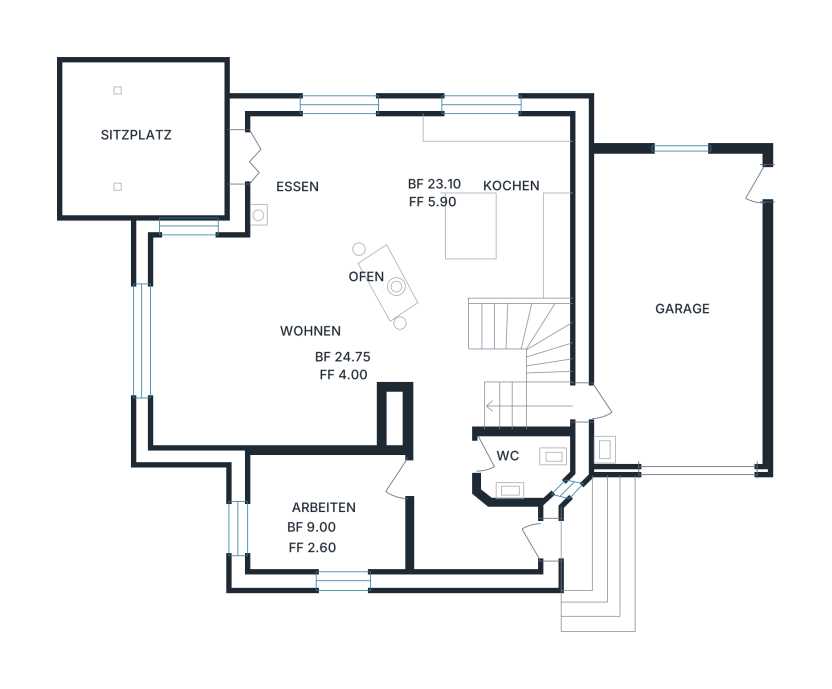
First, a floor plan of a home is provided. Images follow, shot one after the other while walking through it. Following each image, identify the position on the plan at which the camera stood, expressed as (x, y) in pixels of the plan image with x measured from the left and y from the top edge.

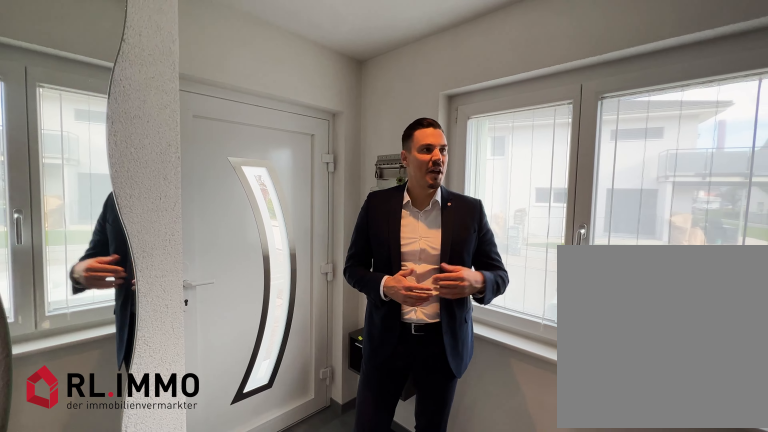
(542, 566)
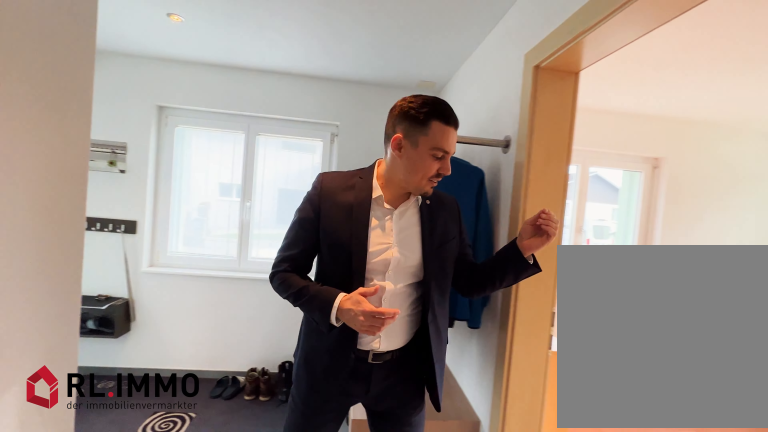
(464, 558)
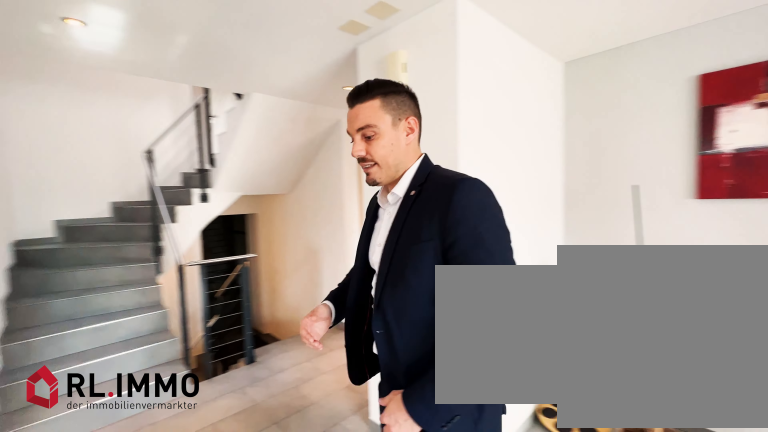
(339, 398)
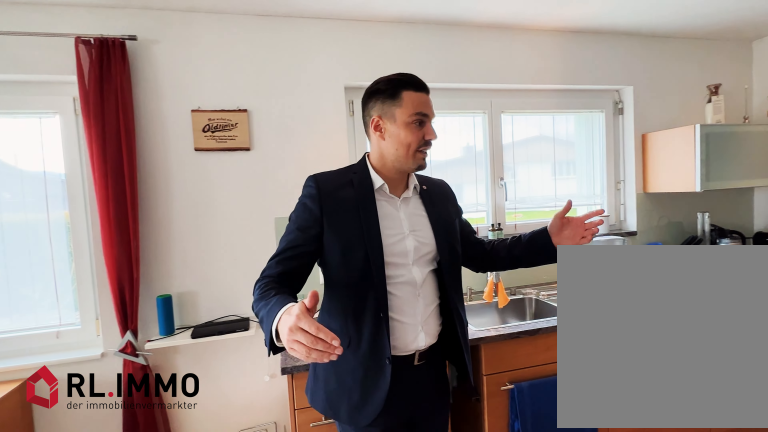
(428, 205)
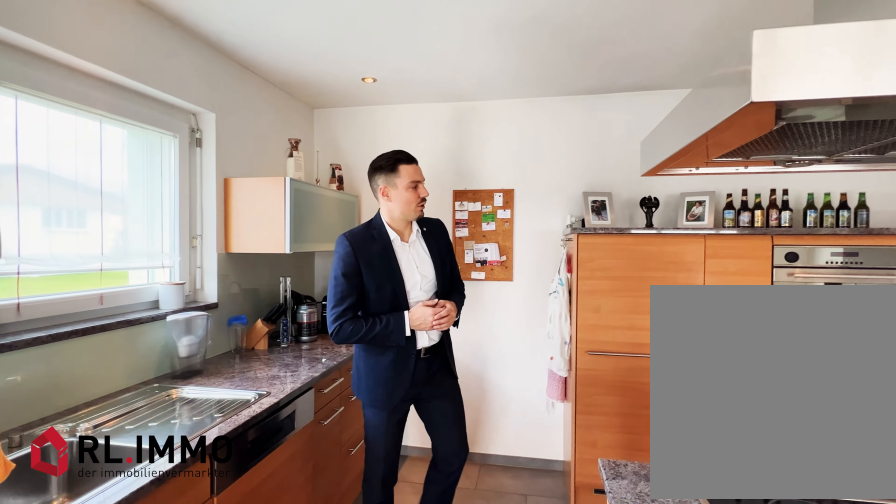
(507, 230)
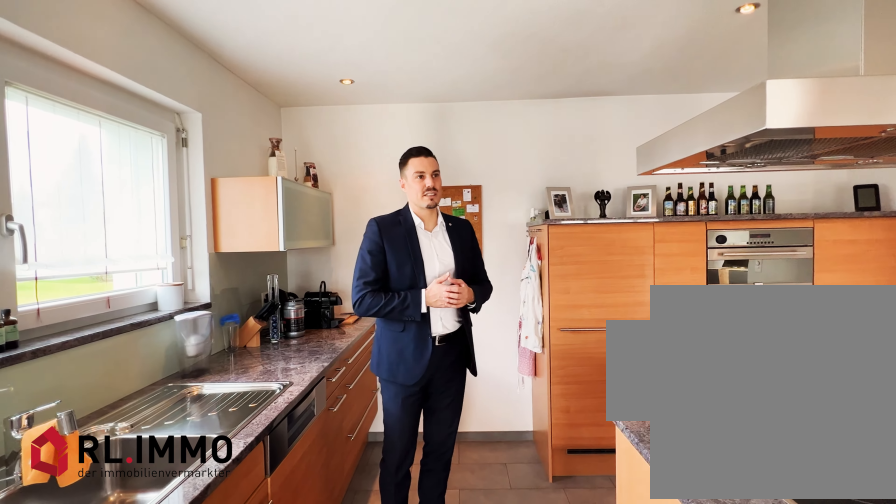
(507, 230)
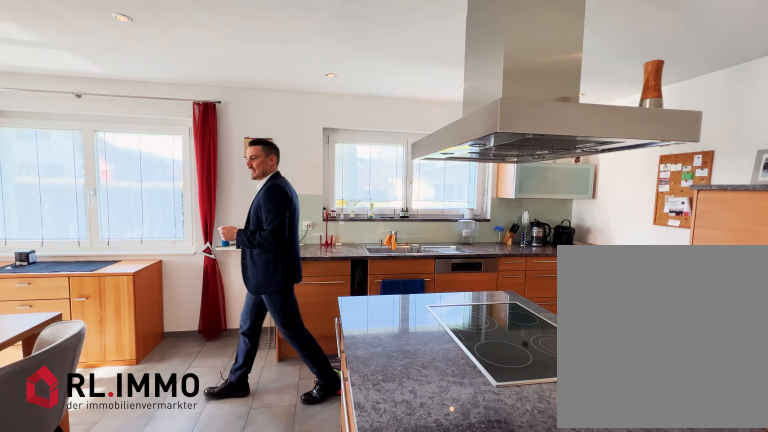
(482, 230)
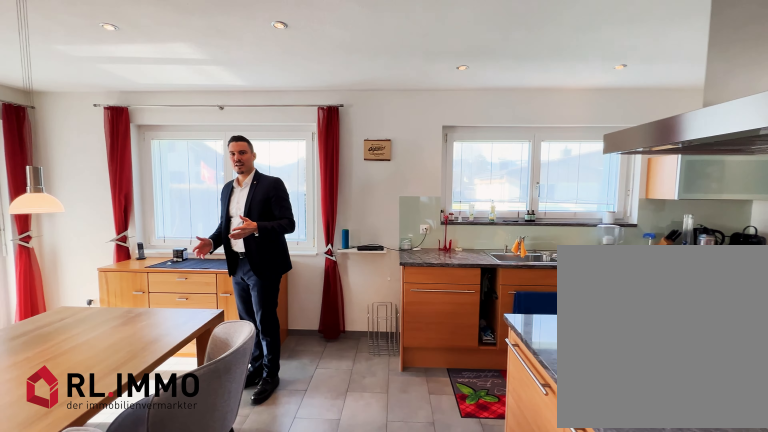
(403, 234)
